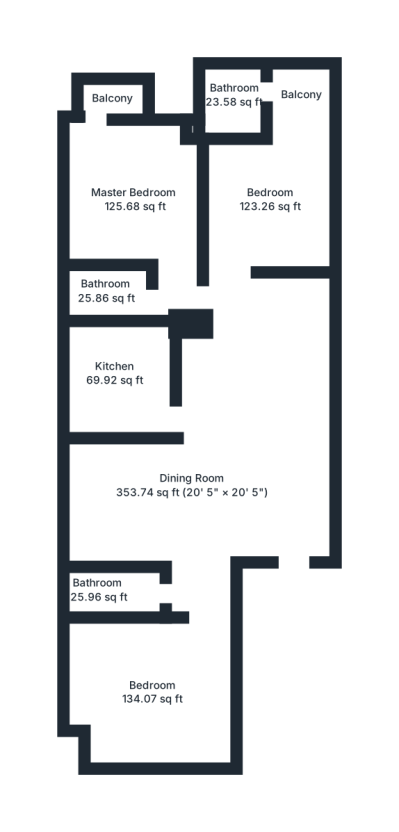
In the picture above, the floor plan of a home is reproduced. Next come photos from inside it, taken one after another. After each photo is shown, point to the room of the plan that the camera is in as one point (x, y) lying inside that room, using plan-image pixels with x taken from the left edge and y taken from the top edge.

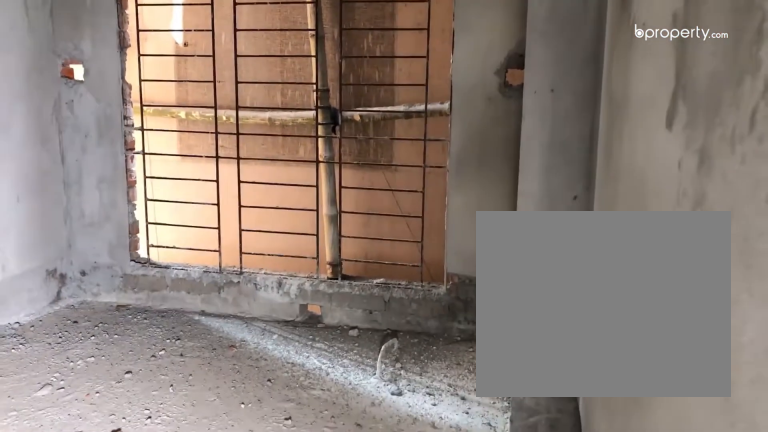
(154, 692)
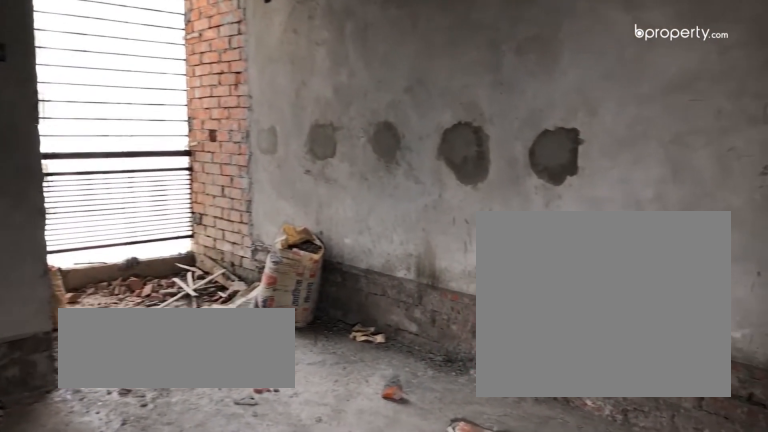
(269, 200)
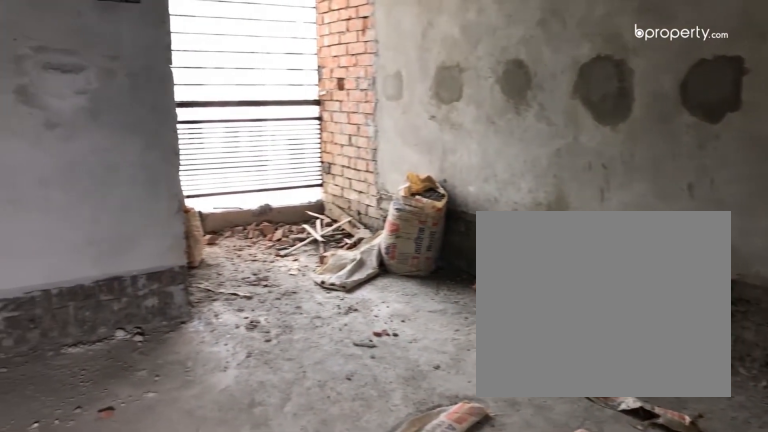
(269, 200)
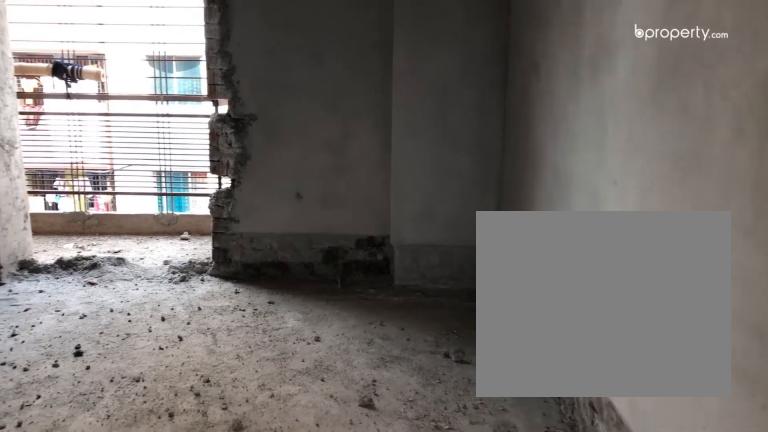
(131, 204)
